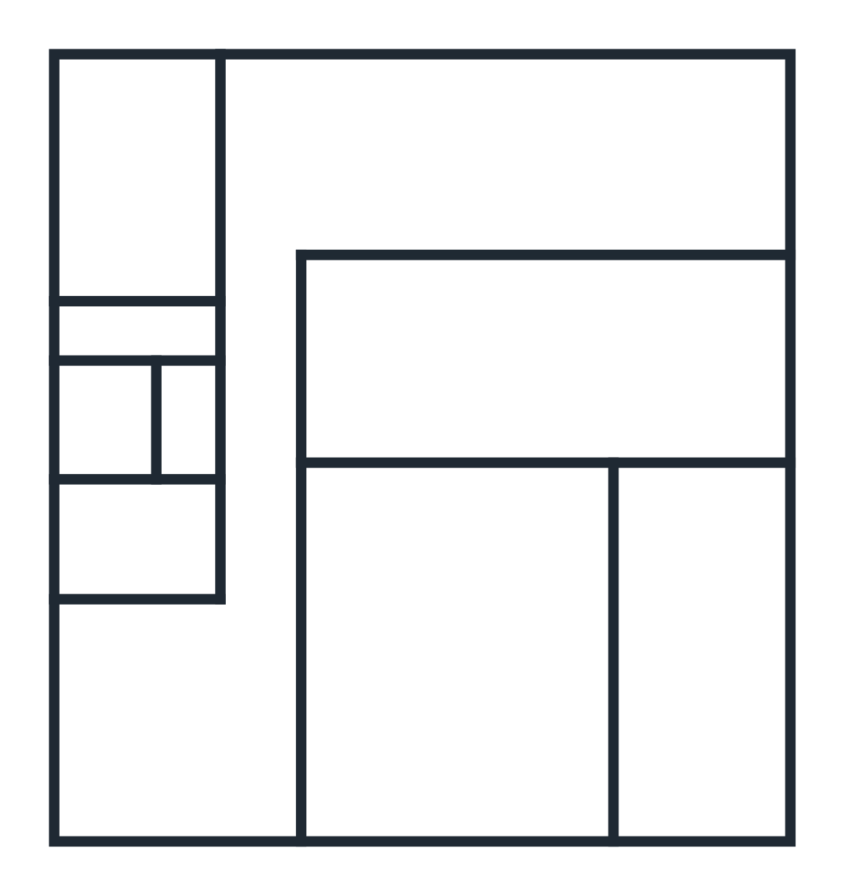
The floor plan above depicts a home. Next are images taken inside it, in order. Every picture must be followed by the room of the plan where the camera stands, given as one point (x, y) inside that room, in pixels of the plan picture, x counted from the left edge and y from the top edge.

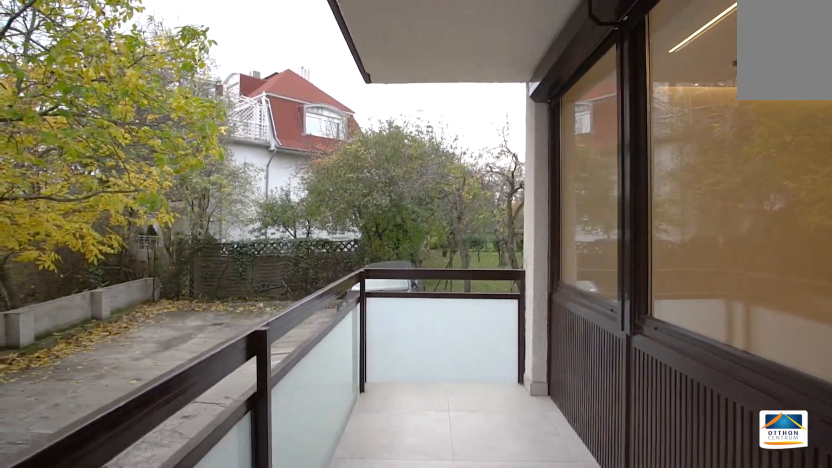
(698, 658)
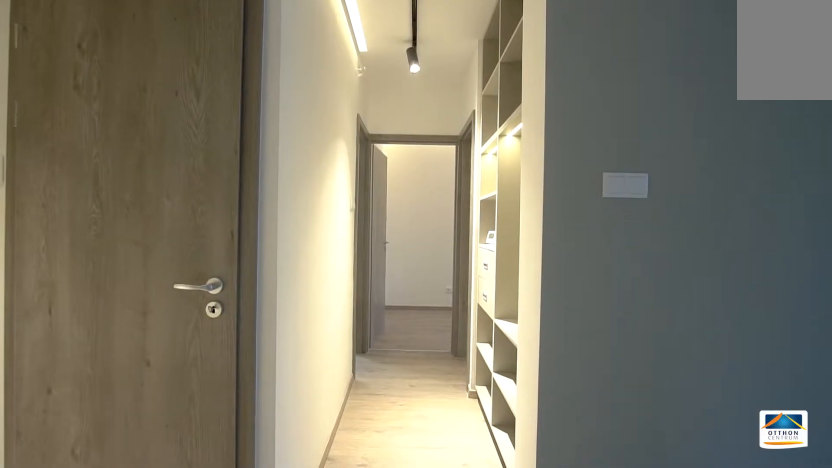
(265, 413)
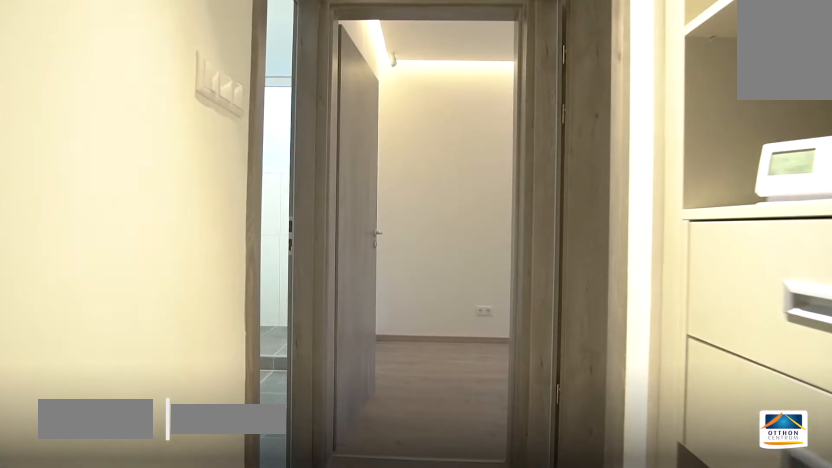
(267, 412)
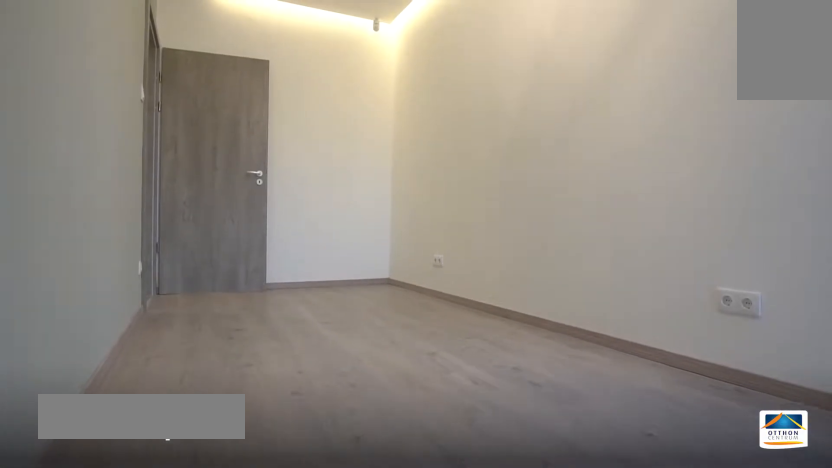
(512, 161)
